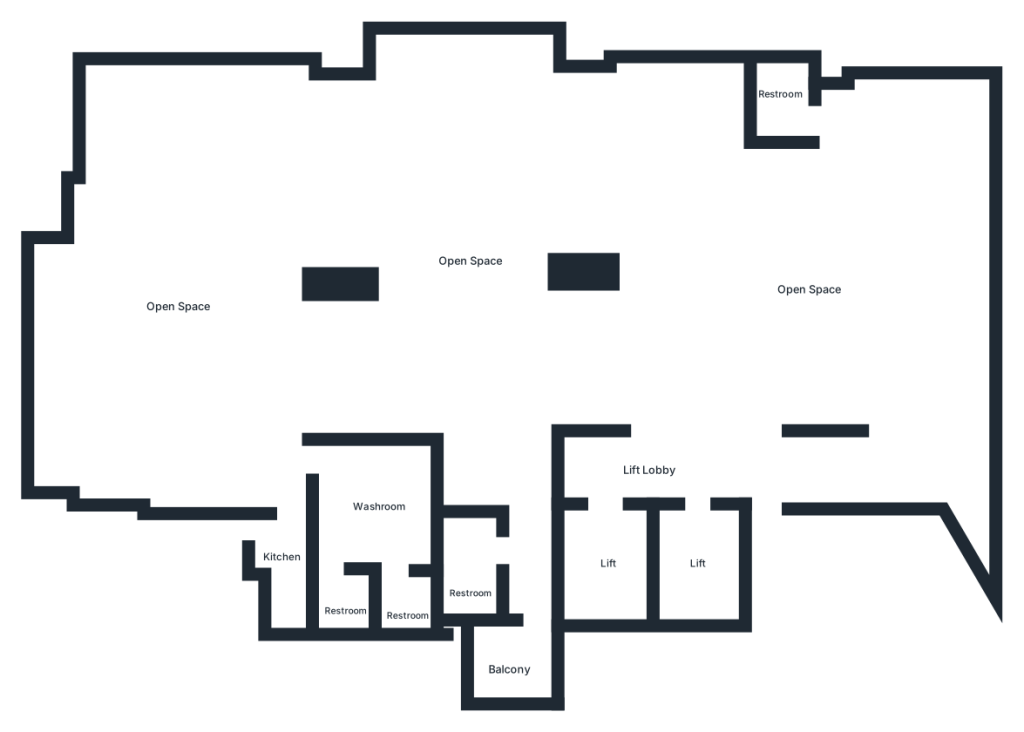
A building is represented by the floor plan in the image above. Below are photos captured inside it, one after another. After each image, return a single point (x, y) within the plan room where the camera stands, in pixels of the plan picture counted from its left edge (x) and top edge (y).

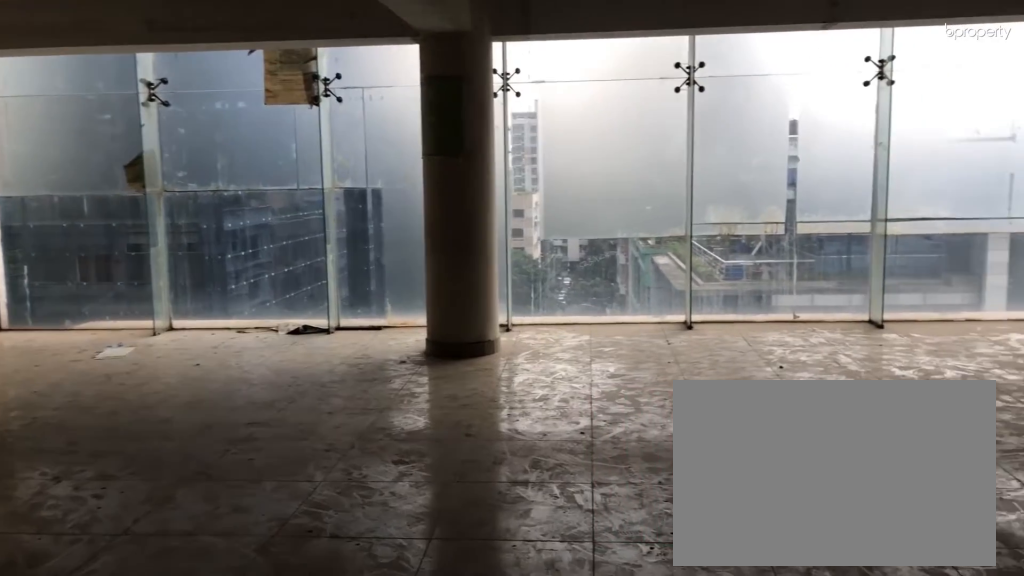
(846, 293)
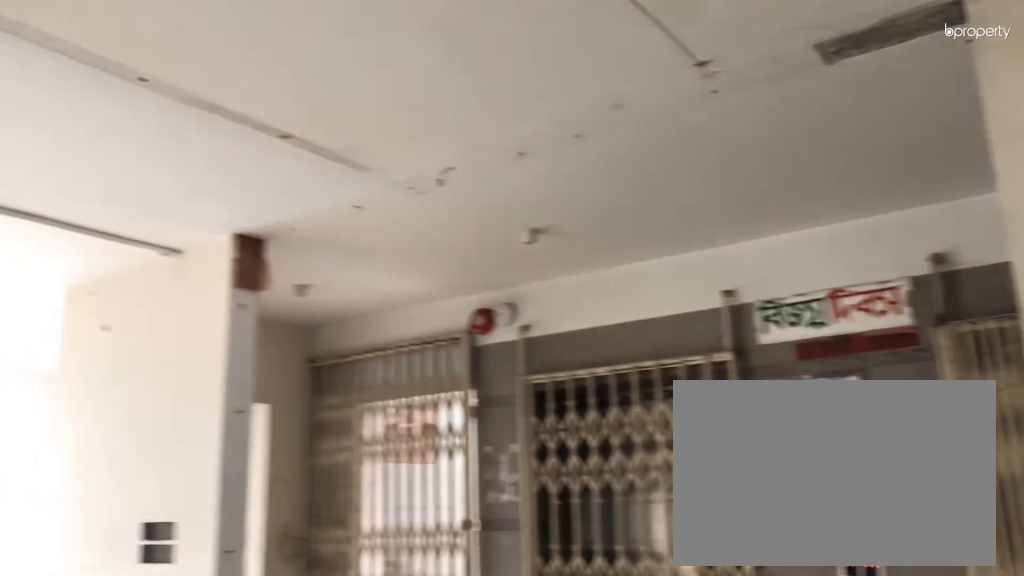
(846, 293)
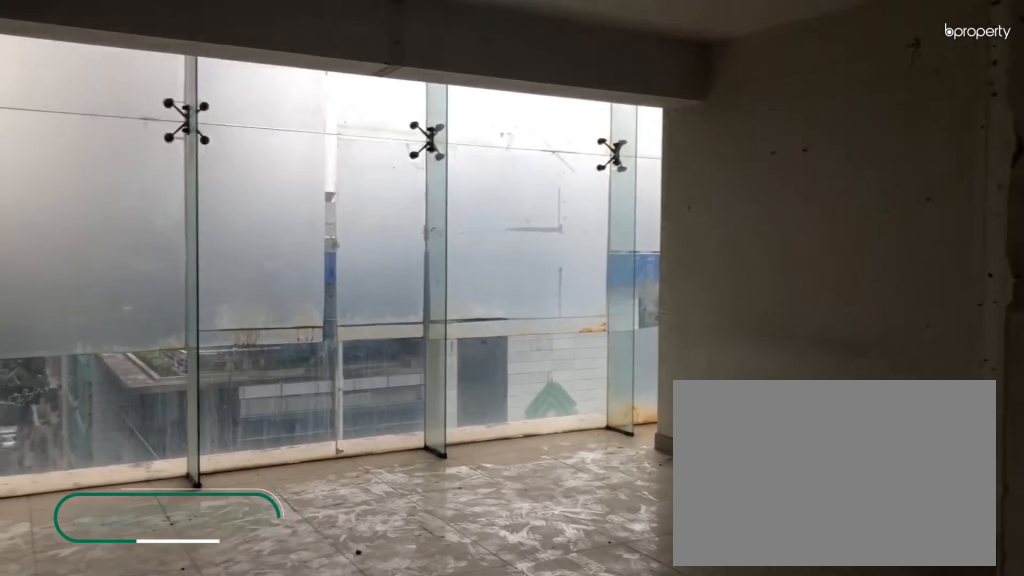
(926, 398)
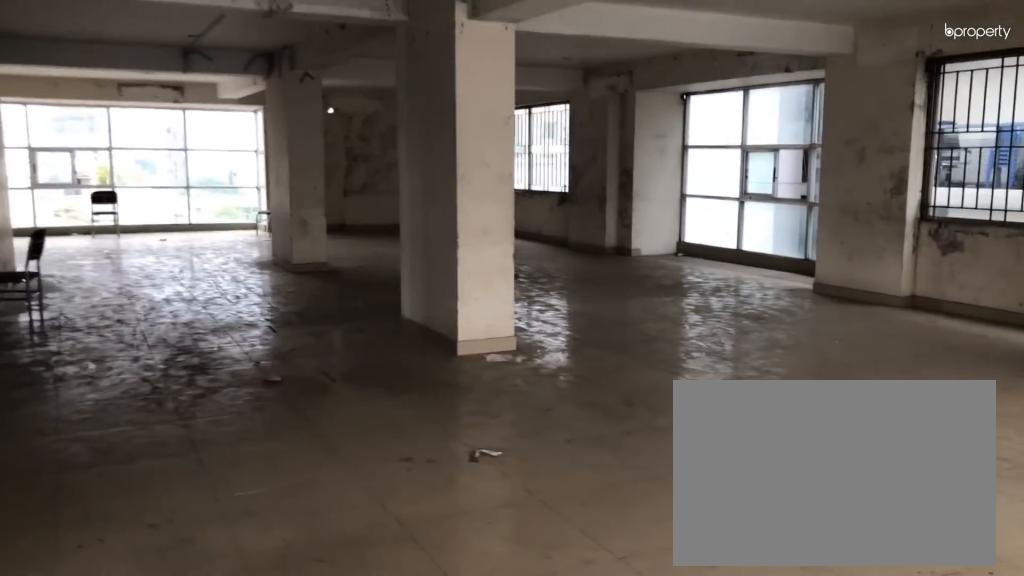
(834, 295)
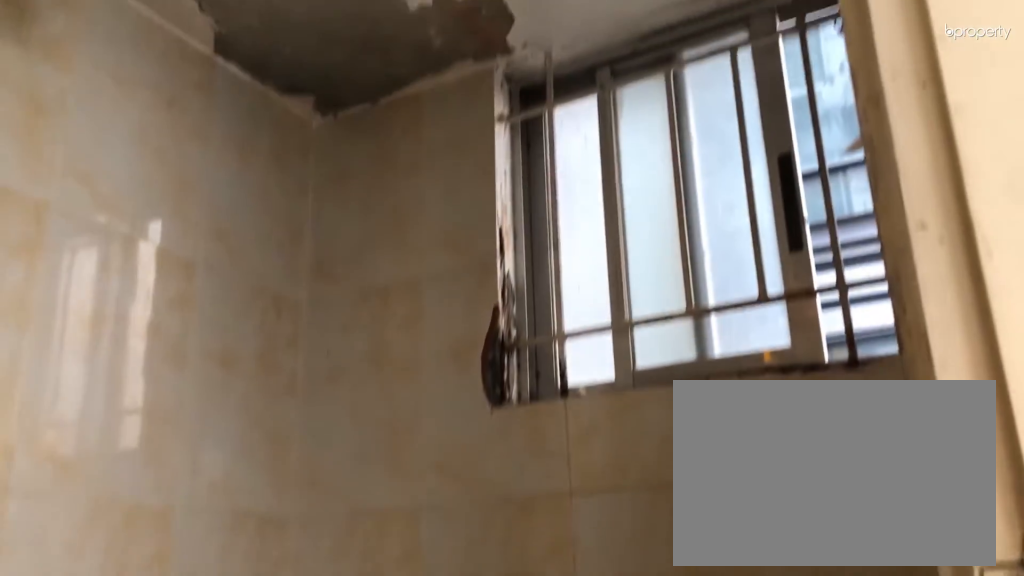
(776, 101)
